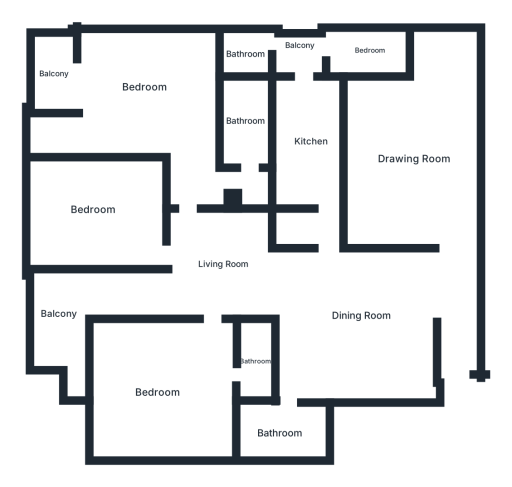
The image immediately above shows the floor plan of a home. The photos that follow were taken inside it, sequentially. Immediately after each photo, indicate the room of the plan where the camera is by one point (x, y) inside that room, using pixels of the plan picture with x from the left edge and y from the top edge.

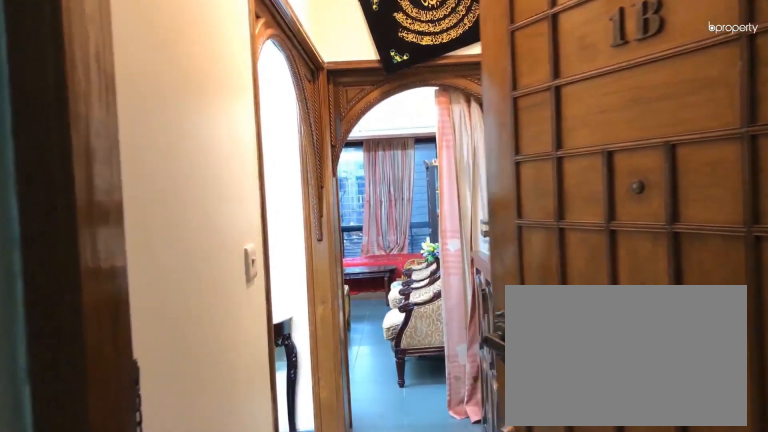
(463, 367)
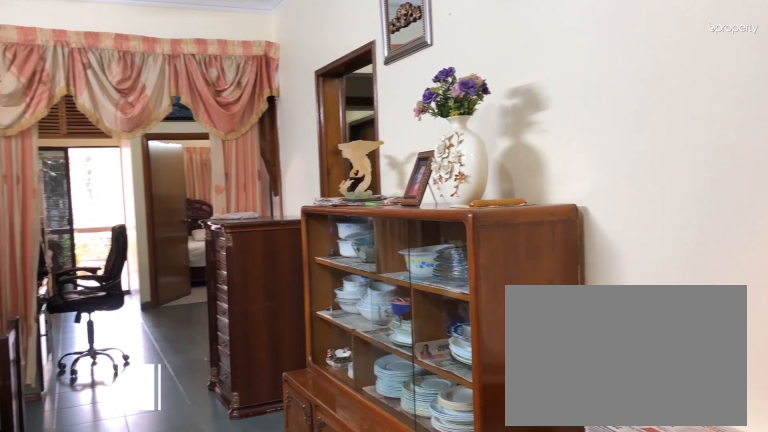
(360, 316)
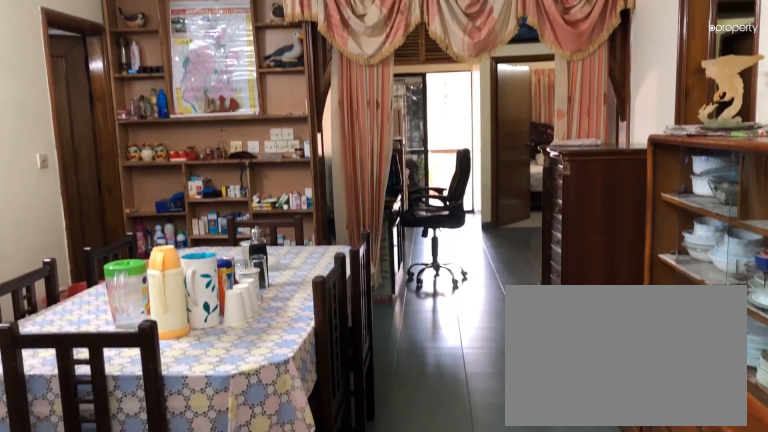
(360, 316)
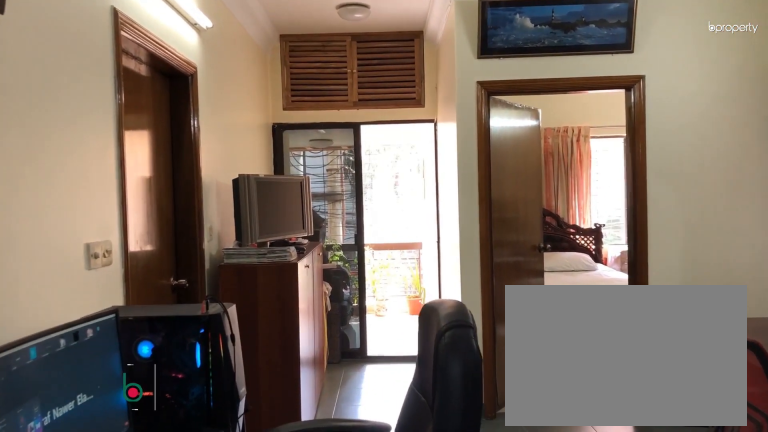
(218, 264)
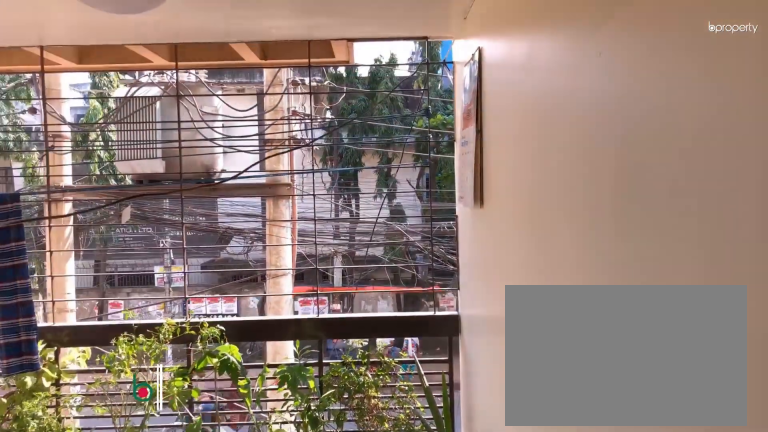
(57, 310)
